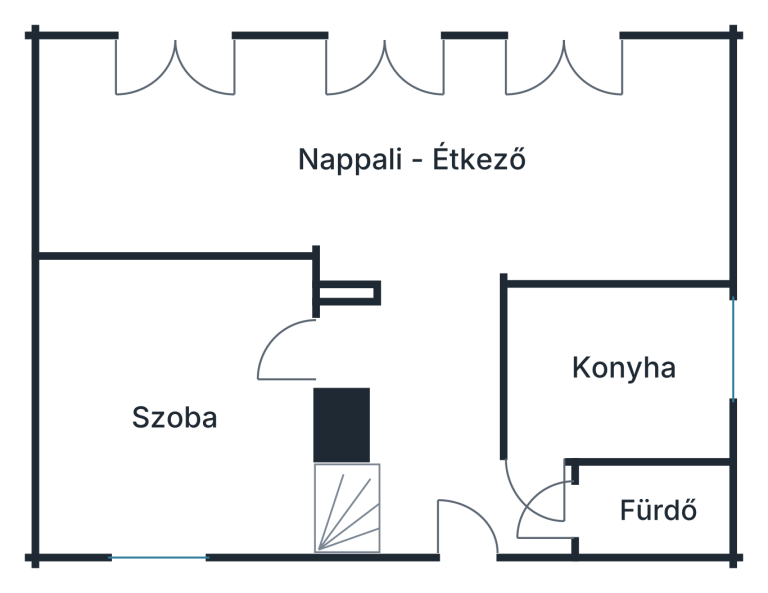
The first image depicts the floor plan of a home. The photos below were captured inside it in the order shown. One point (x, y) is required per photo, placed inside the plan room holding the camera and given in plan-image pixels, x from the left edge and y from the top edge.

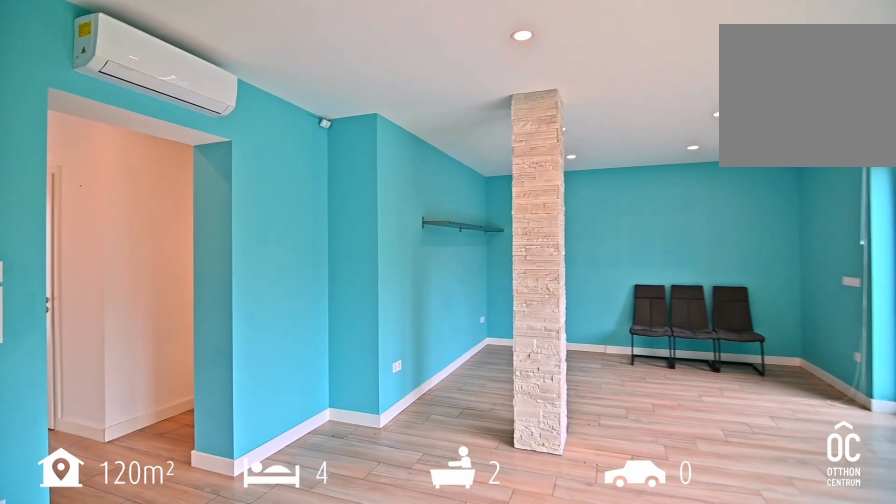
(407, 161)
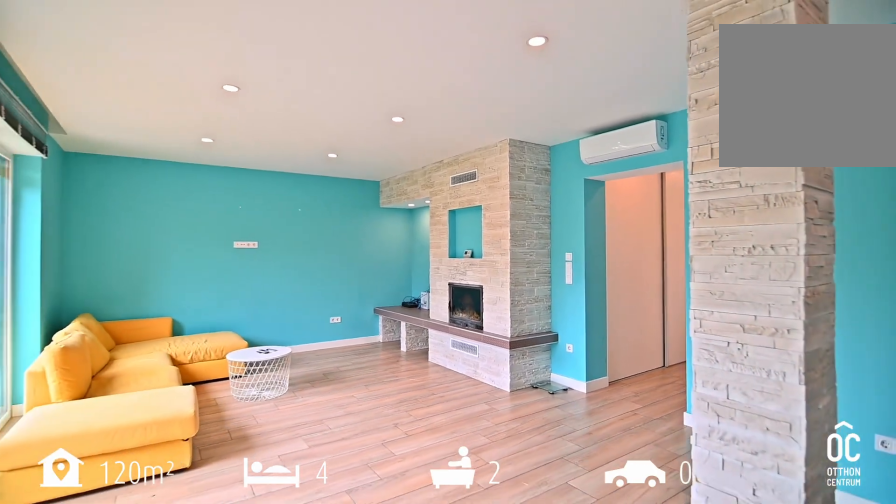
(408, 161)
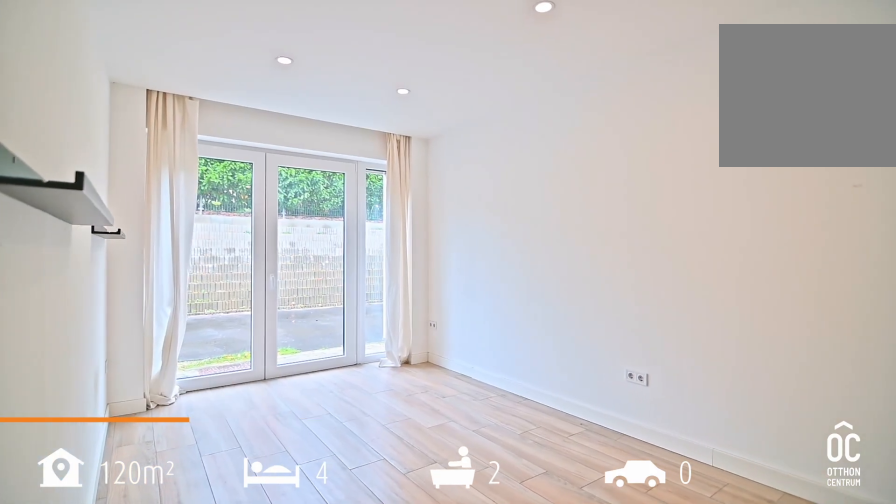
(173, 409)
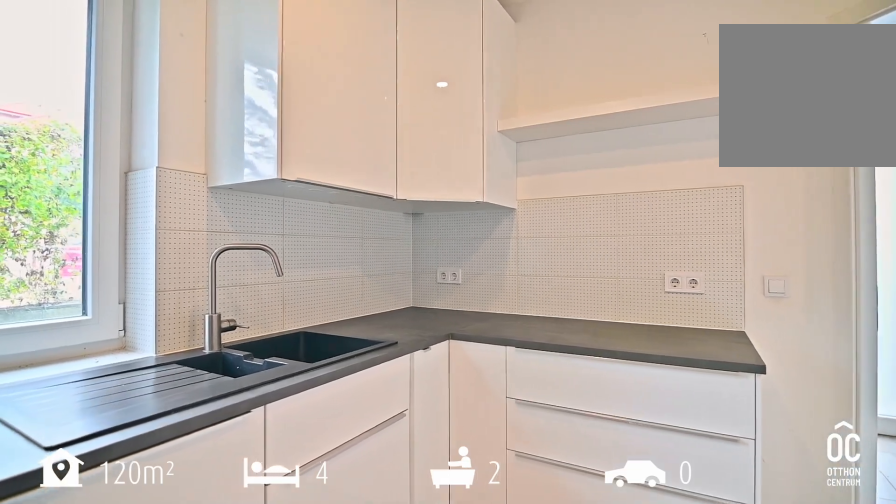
(620, 372)
